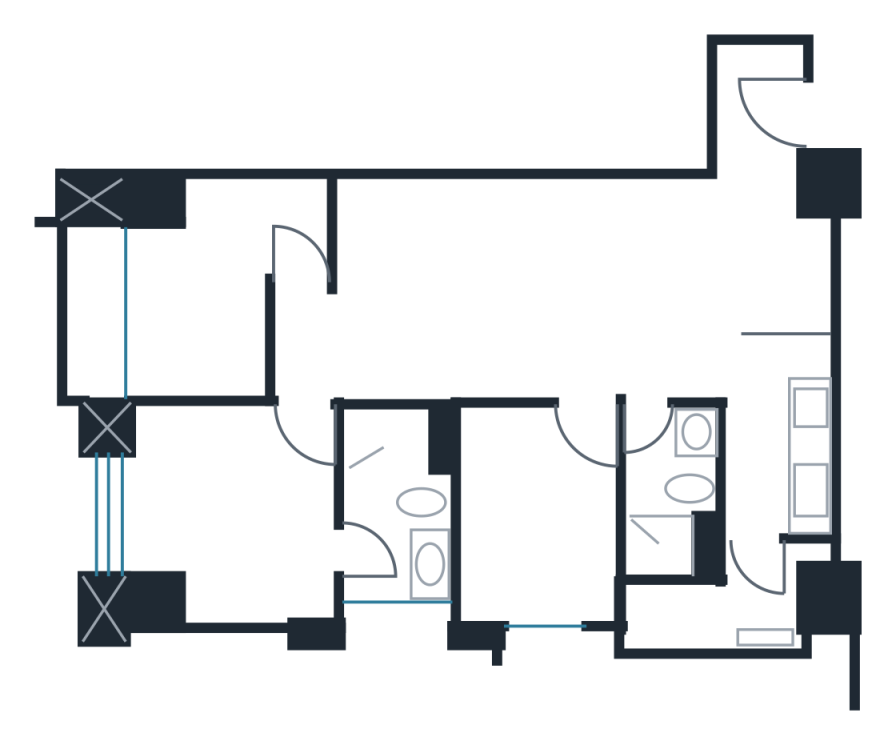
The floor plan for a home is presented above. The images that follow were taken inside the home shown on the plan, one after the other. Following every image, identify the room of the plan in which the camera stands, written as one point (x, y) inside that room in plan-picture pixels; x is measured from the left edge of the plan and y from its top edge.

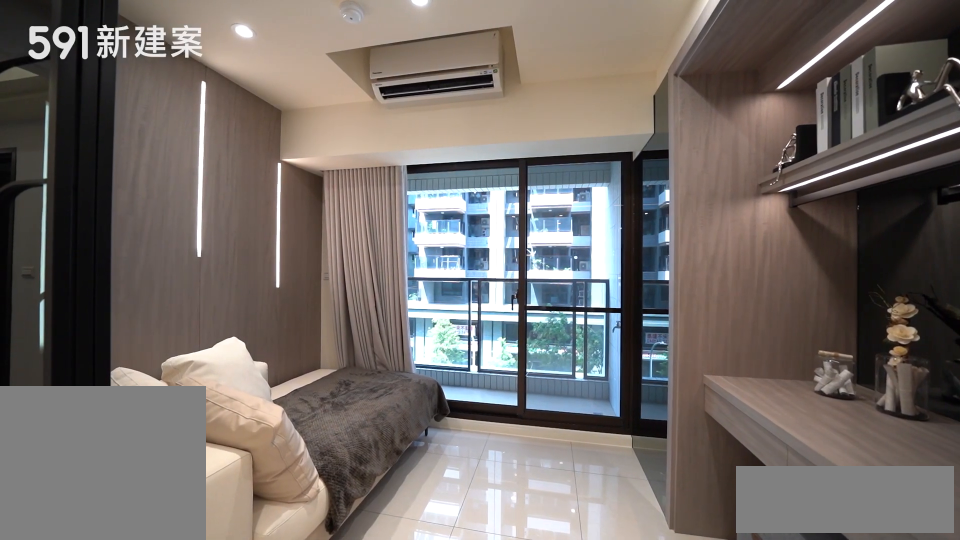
(224, 287)
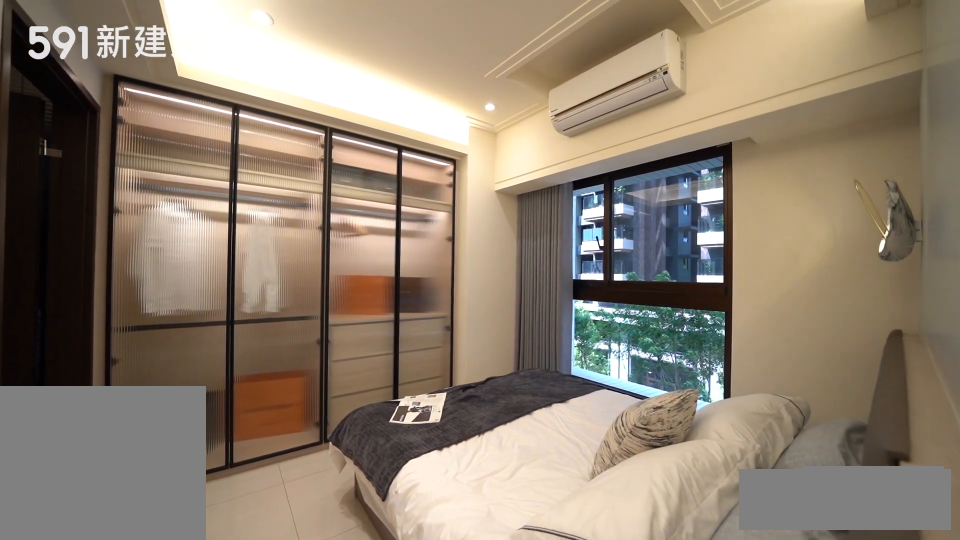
(226, 520)
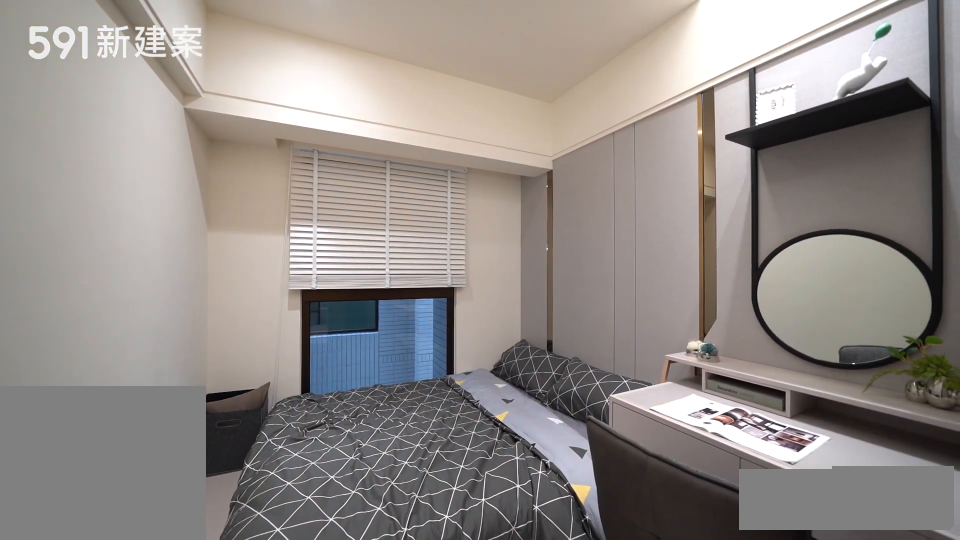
(534, 521)
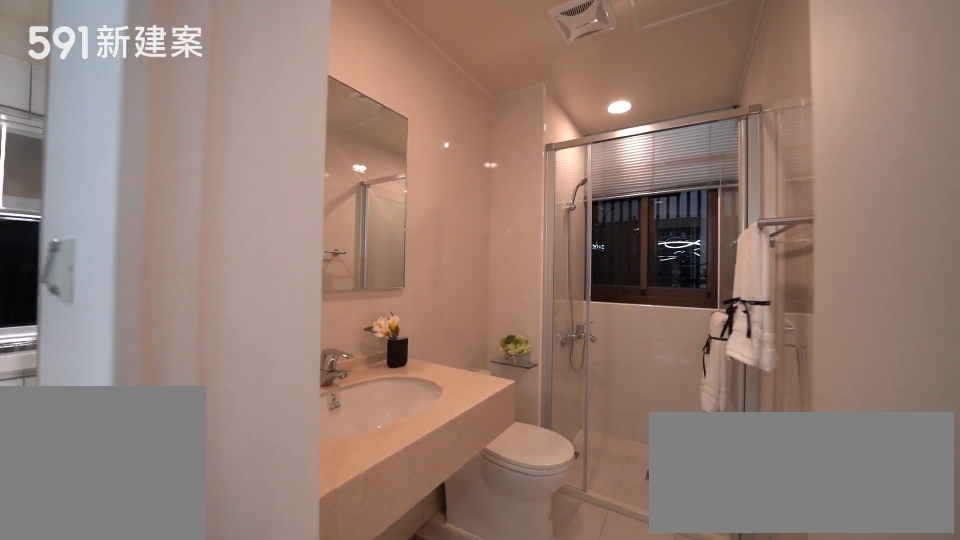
(675, 498)
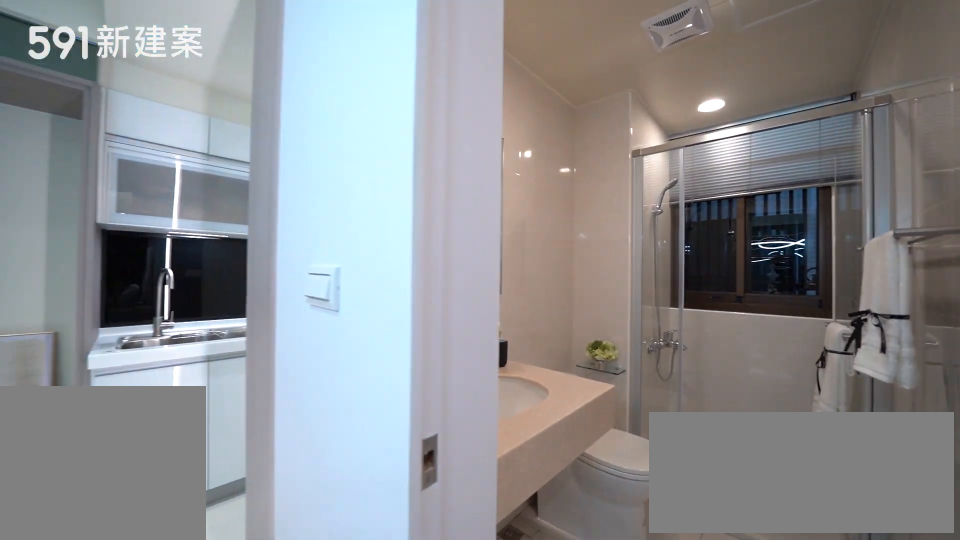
(675, 498)
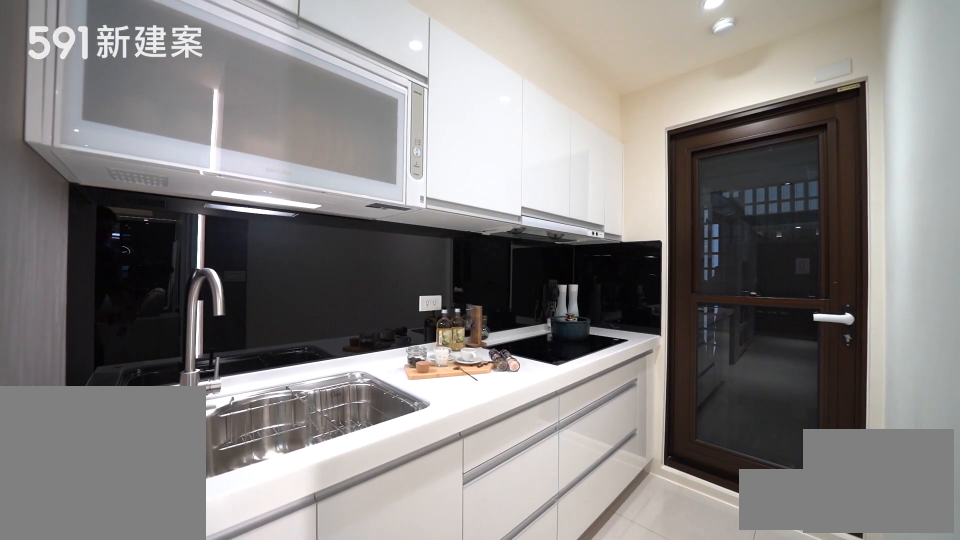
(769, 439)
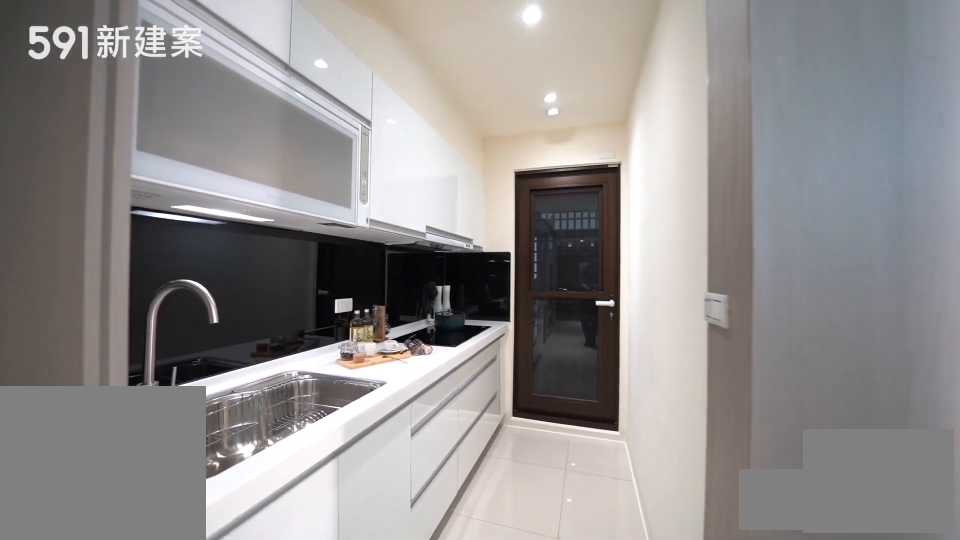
(769, 439)
